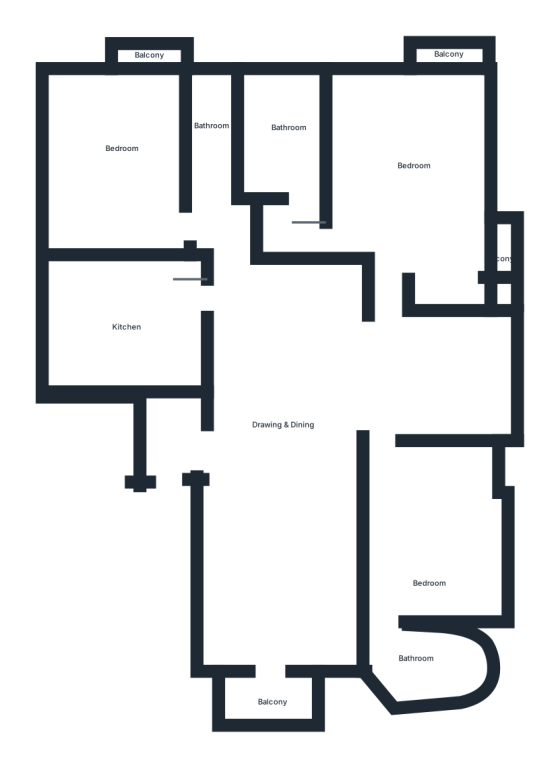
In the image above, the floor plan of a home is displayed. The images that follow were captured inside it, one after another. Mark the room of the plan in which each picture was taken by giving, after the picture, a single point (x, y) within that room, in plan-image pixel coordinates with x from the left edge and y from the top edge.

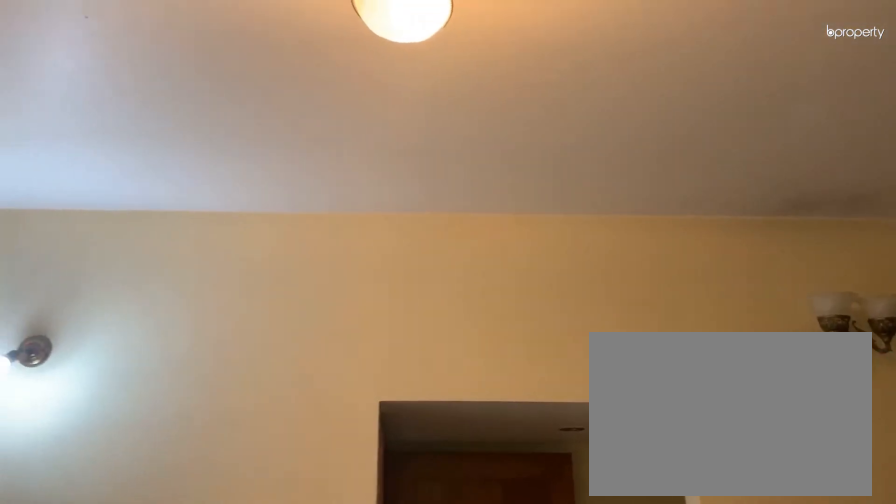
(284, 413)
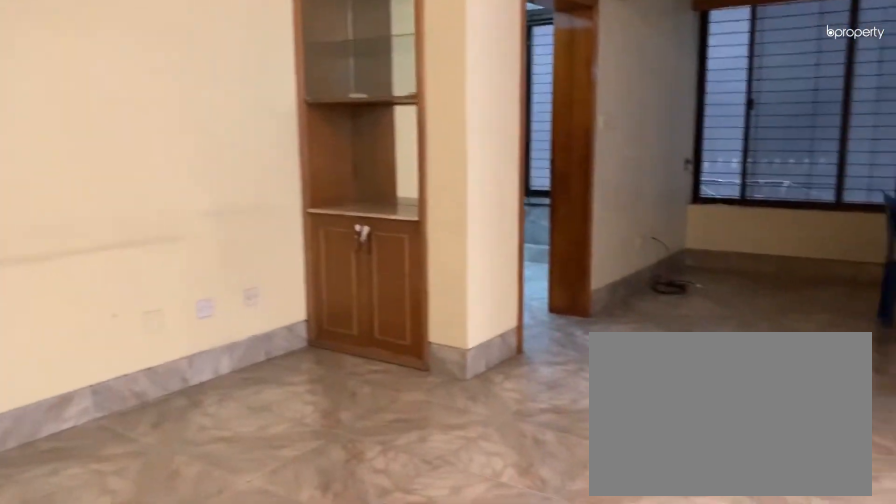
(284, 412)
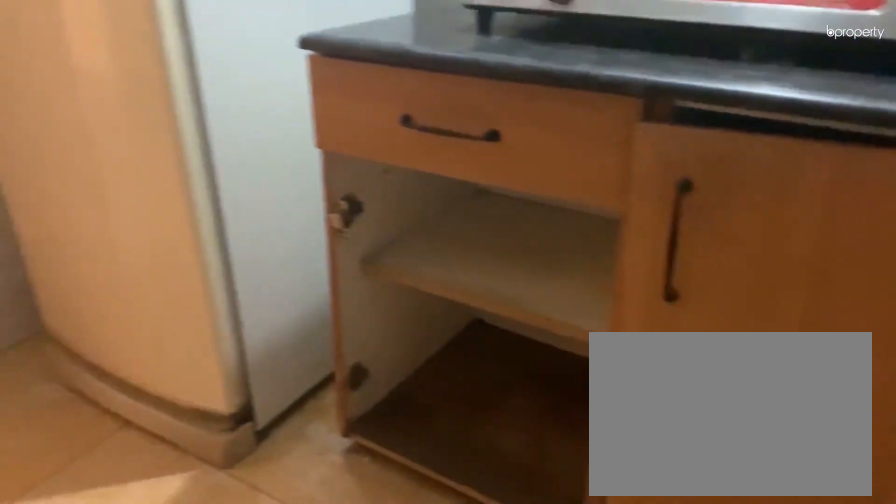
(123, 323)
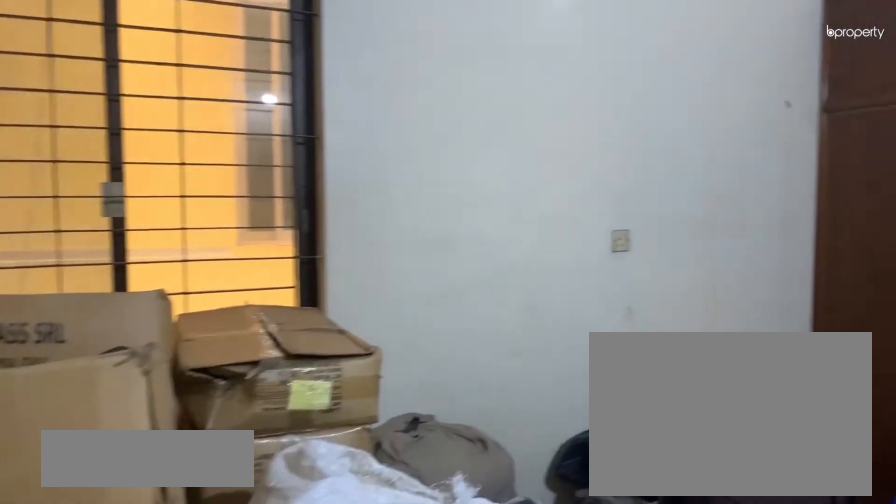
(123, 152)
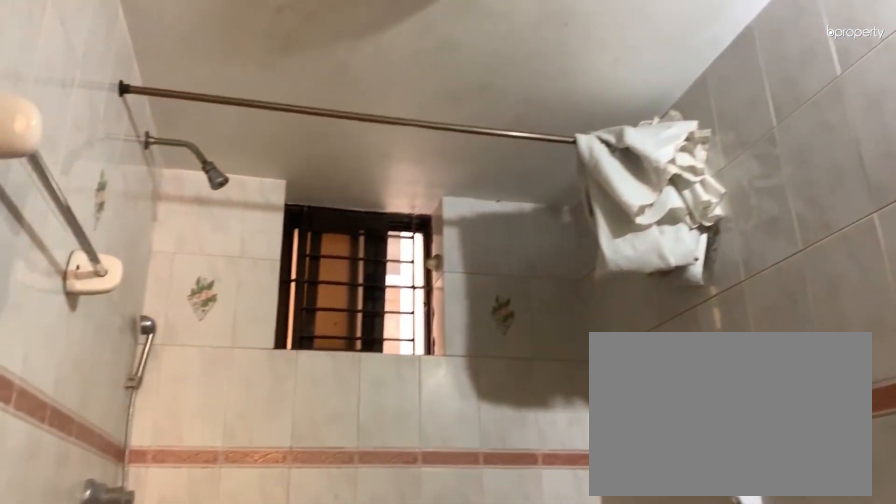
(217, 131)
